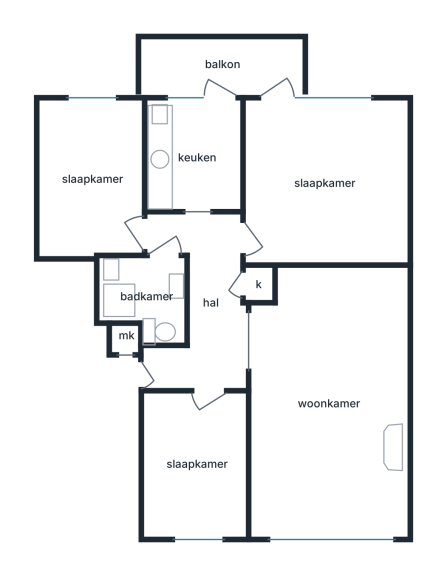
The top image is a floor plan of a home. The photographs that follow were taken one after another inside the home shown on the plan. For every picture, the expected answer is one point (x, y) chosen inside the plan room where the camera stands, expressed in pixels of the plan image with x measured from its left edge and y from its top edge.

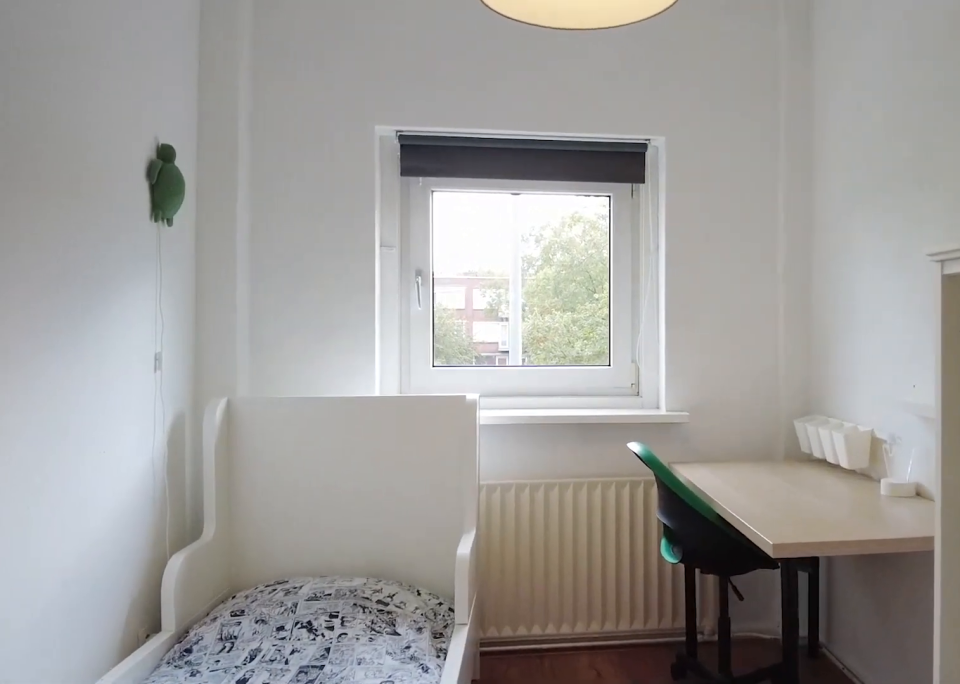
(196, 463)
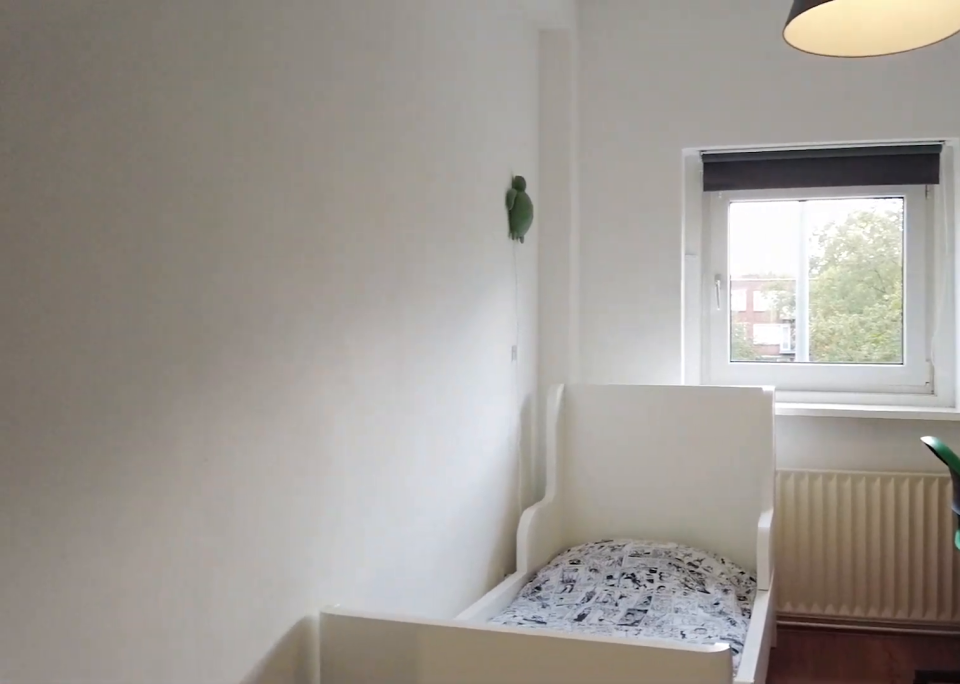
(196, 463)
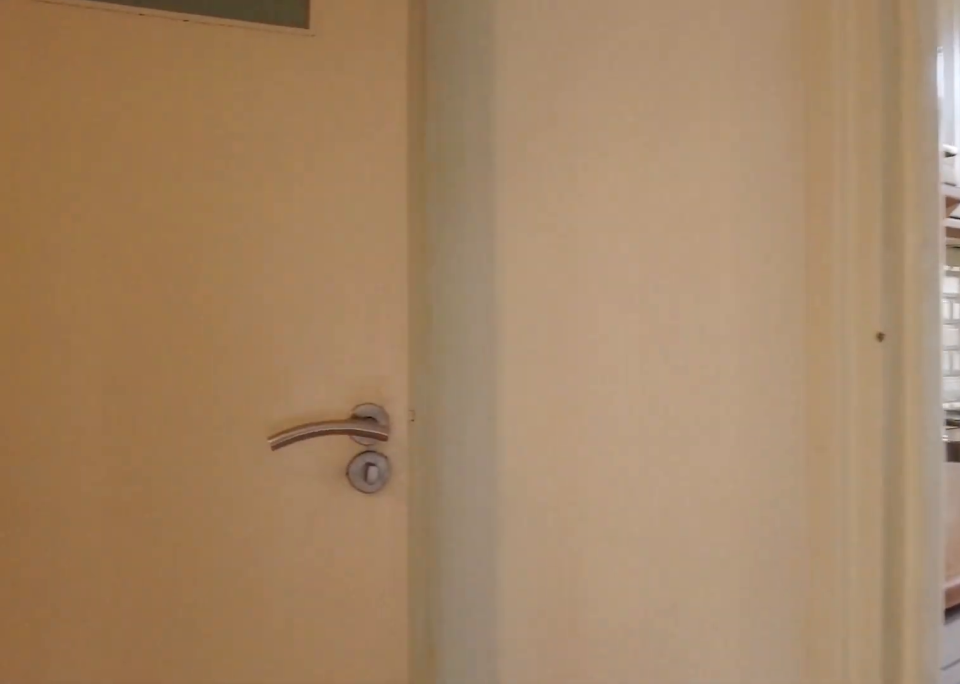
(203, 302)
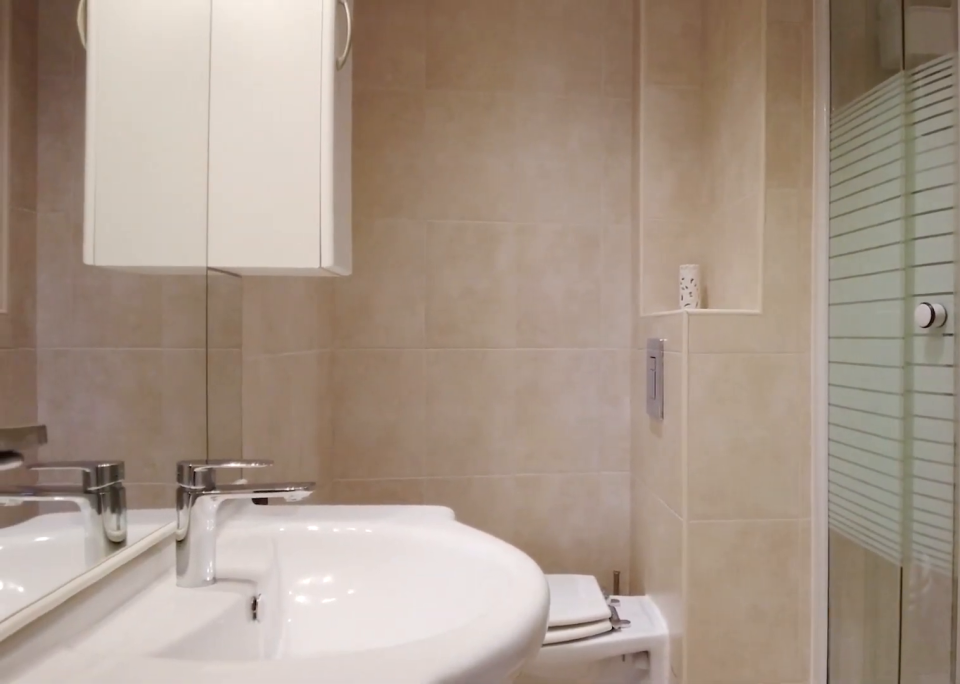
(147, 295)
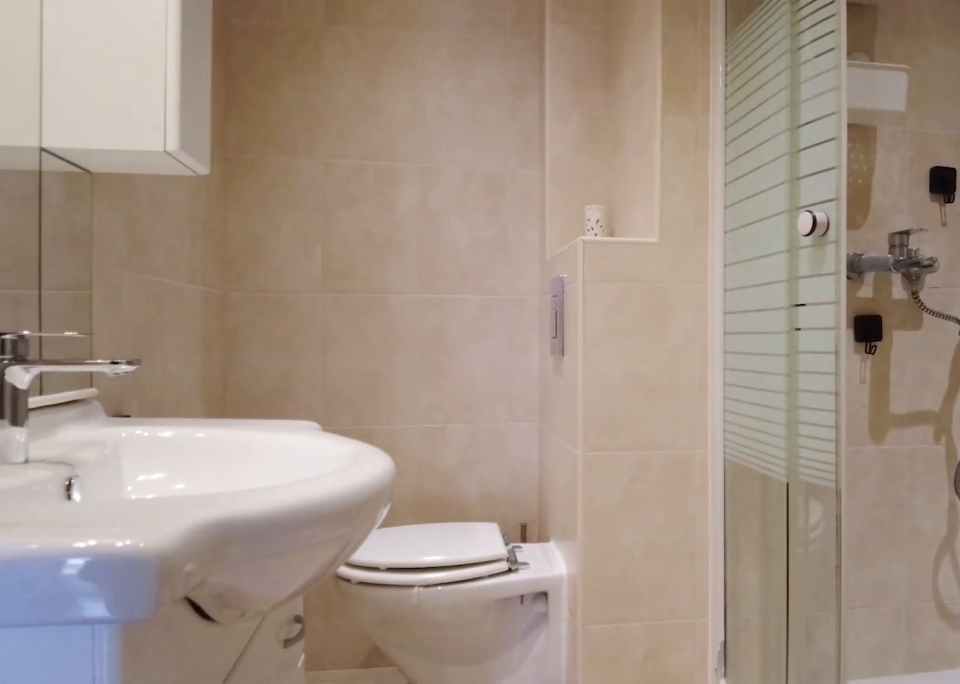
(147, 295)
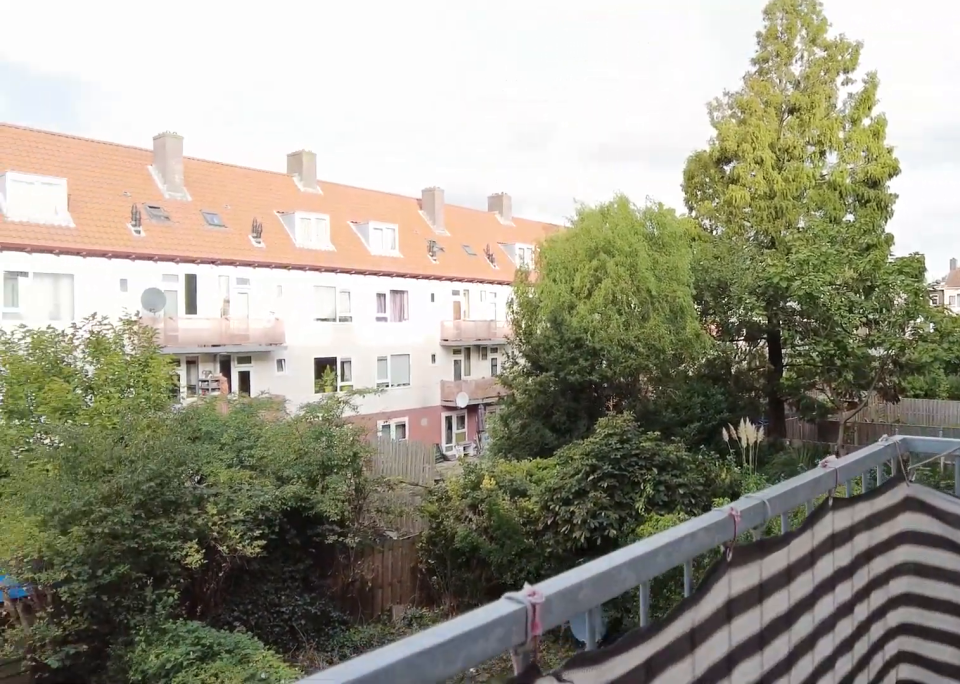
(221, 68)
